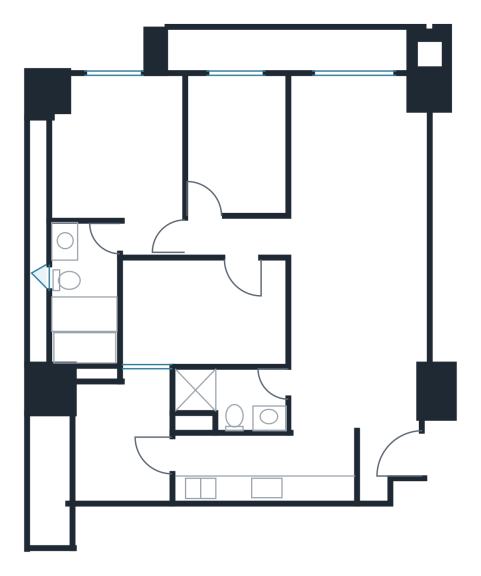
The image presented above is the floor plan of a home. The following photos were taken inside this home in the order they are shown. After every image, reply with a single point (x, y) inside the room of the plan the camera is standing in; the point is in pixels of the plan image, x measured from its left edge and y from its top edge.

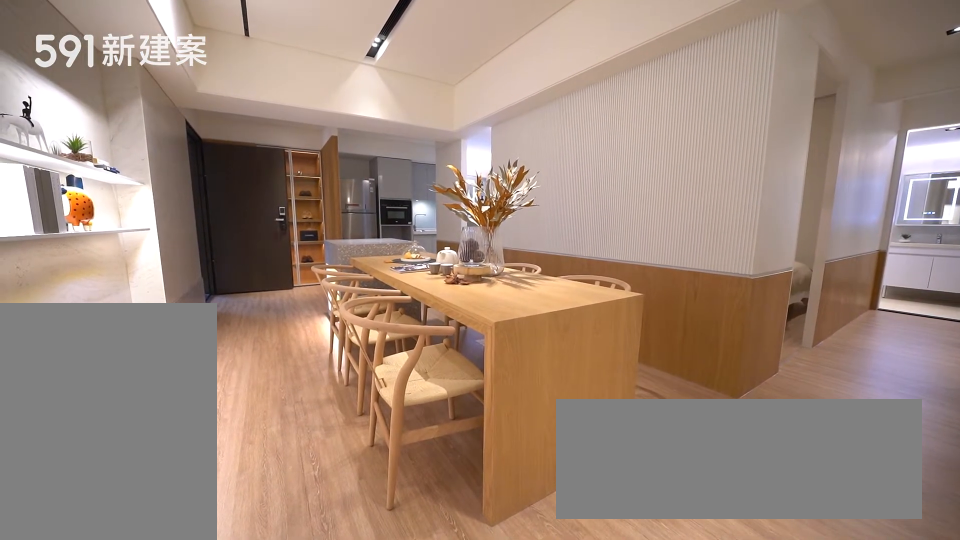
(358, 328)
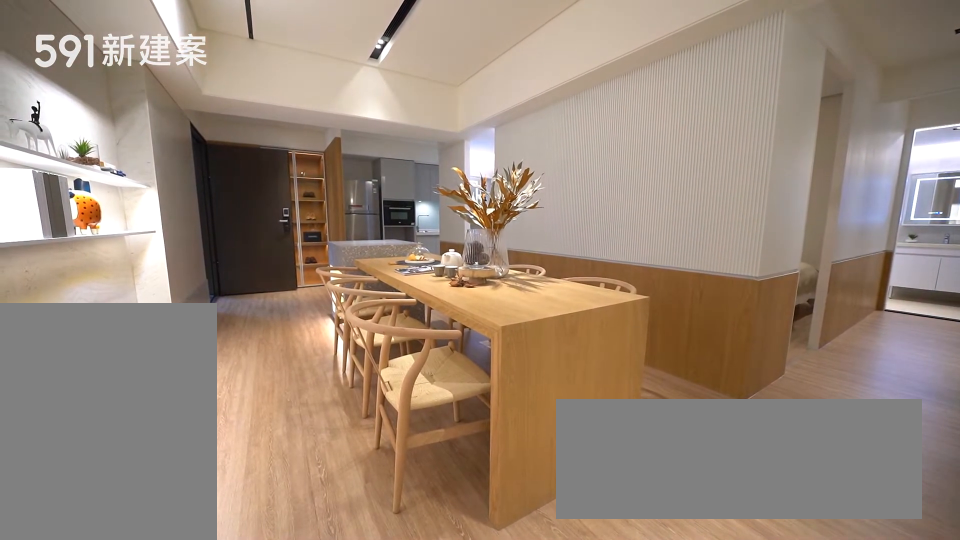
(358, 328)
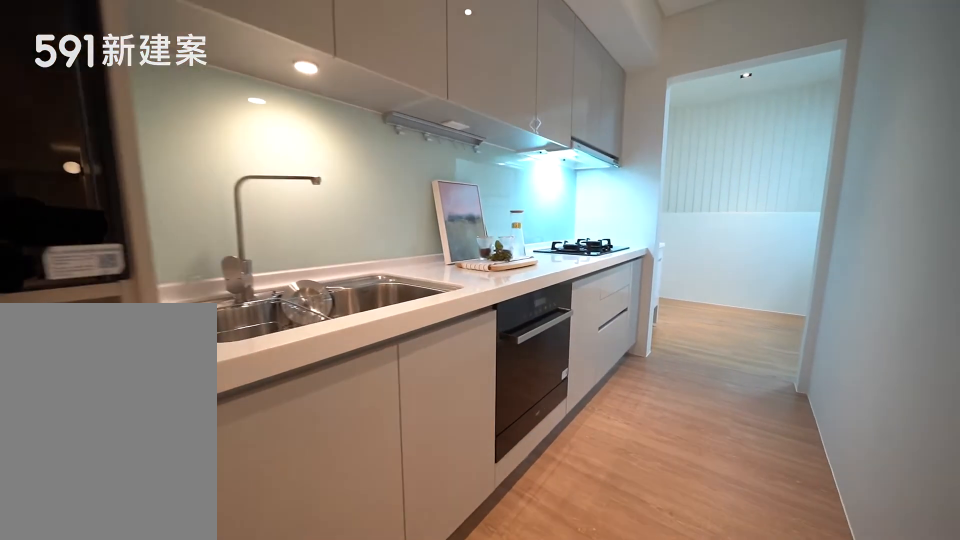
(265, 467)
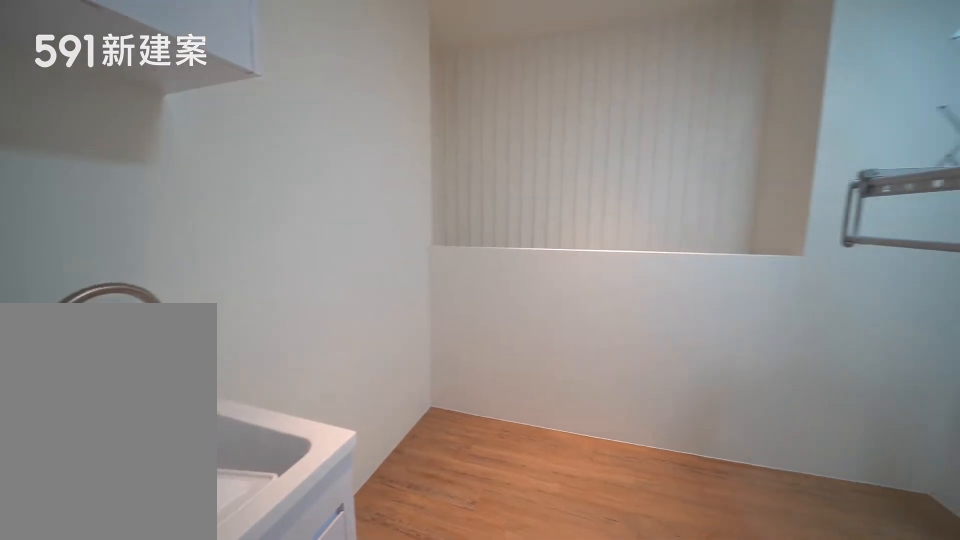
(122, 434)
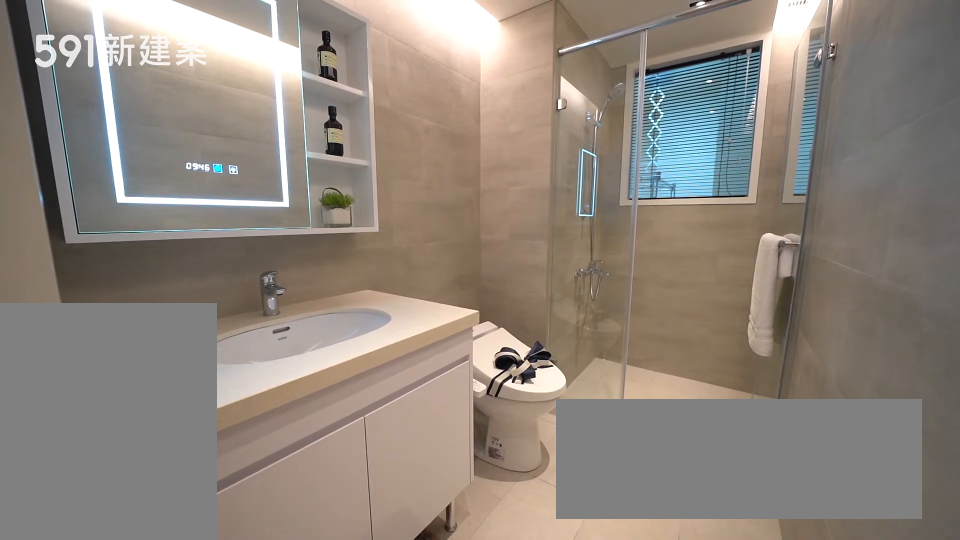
(232, 396)
